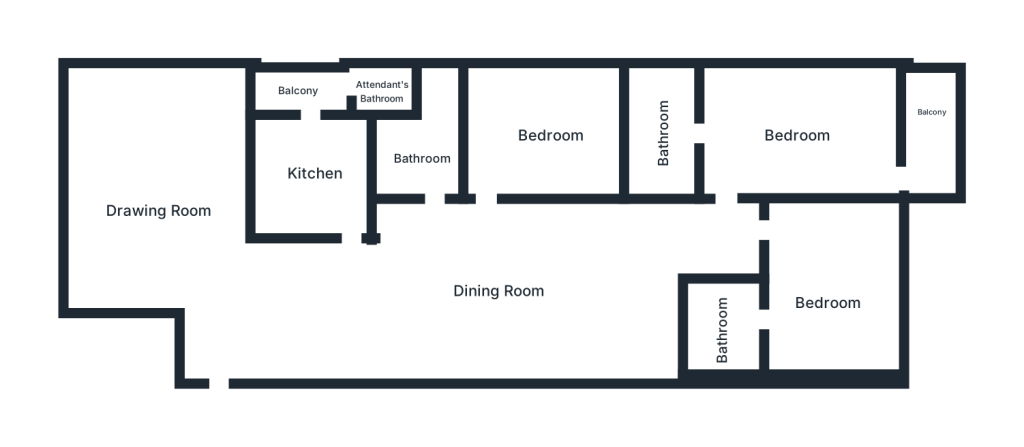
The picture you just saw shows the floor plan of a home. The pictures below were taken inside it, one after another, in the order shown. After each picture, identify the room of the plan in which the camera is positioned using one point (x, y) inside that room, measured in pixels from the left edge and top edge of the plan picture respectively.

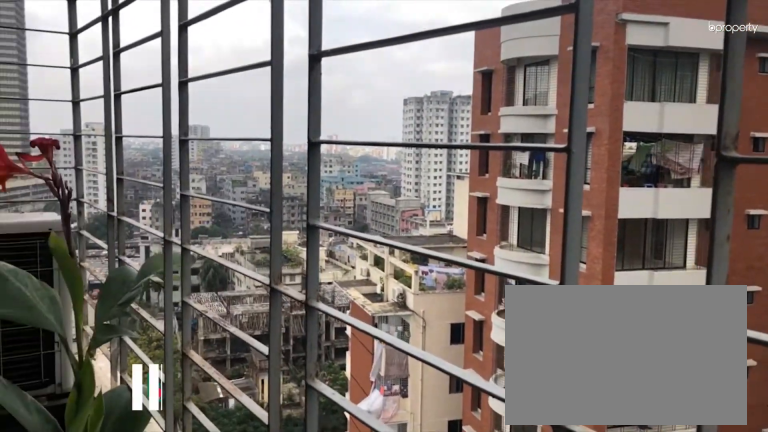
(931, 115)
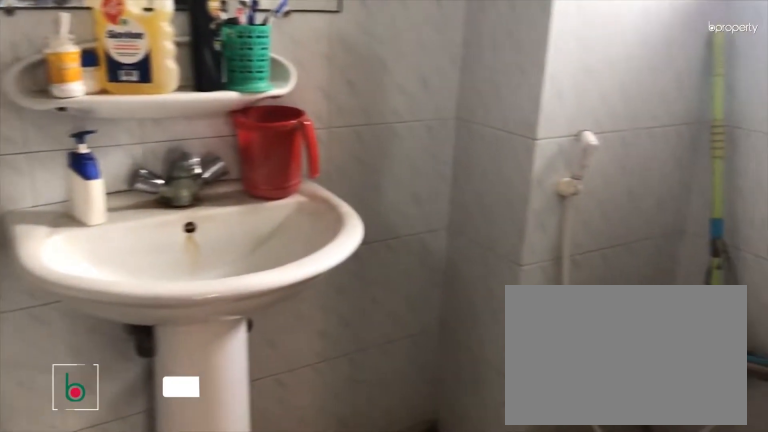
(663, 125)
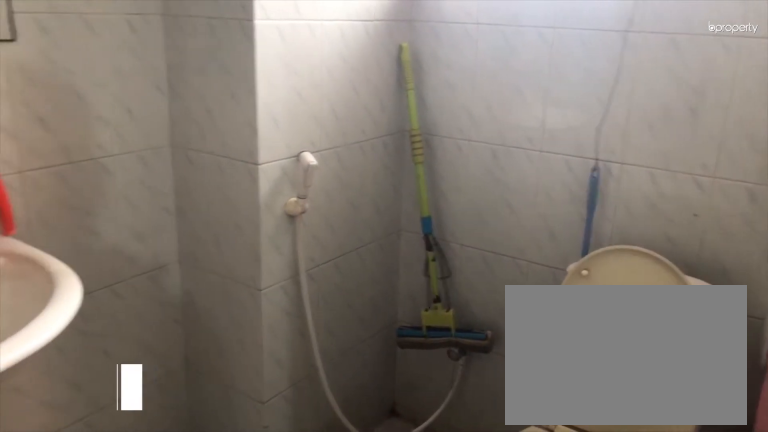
(663, 125)
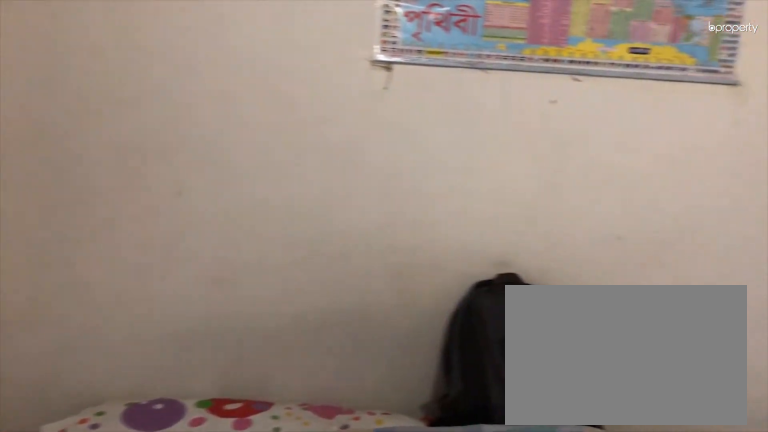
(552, 135)
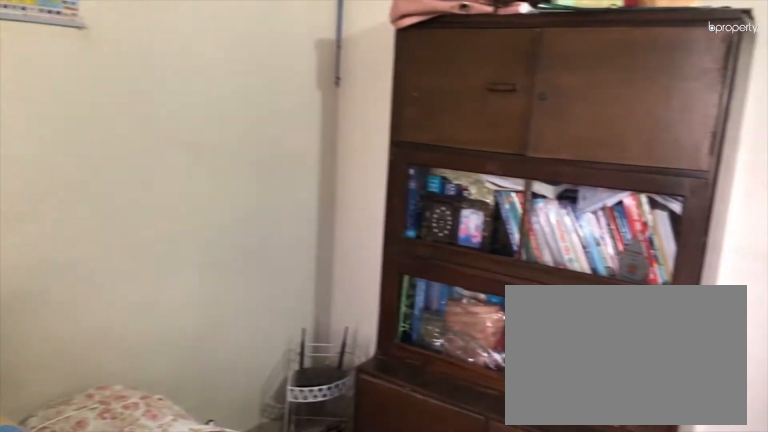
(552, 135)
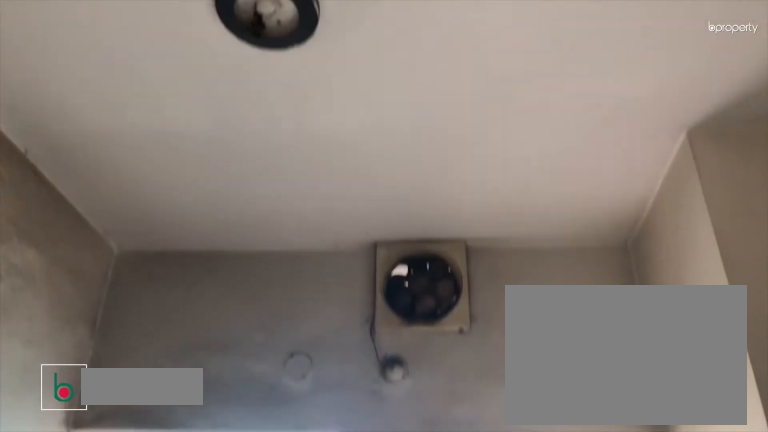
(315, 178)
